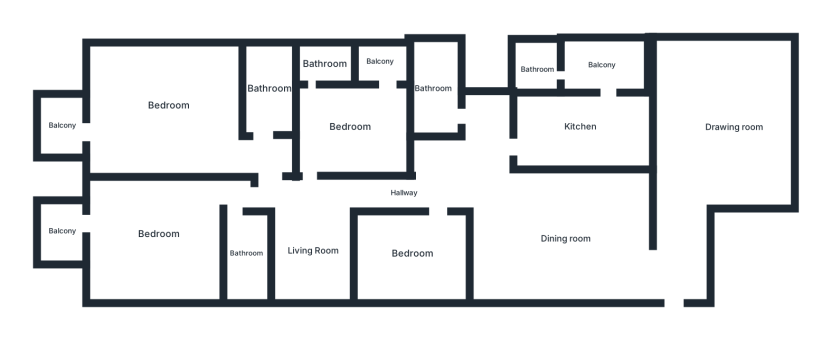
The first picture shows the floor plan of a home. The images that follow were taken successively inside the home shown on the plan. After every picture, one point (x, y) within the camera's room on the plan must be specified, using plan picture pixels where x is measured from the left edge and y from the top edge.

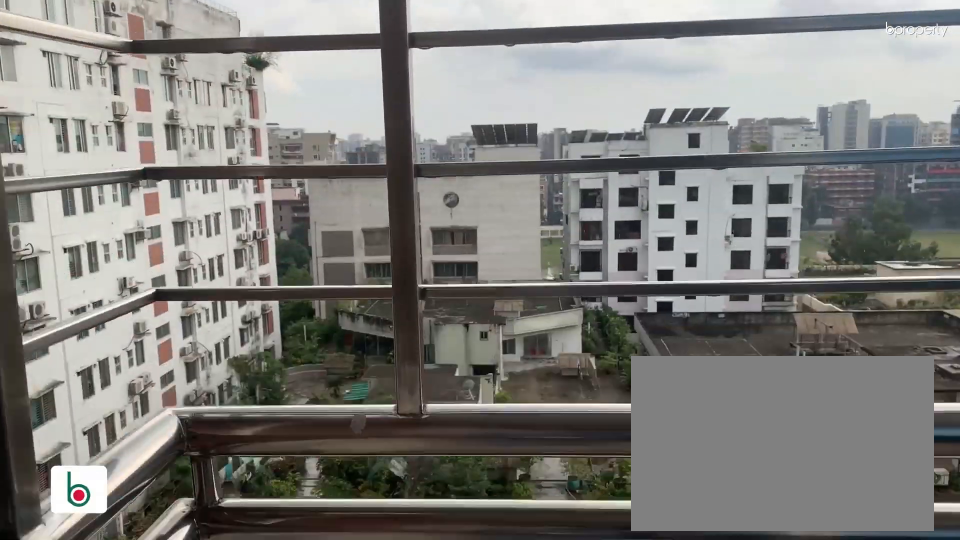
(61, 124)
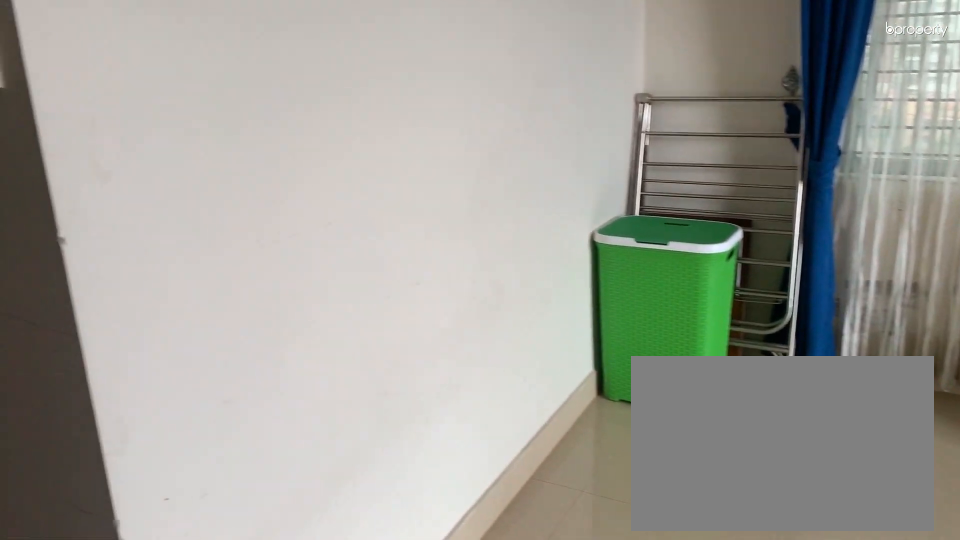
(159, 231)
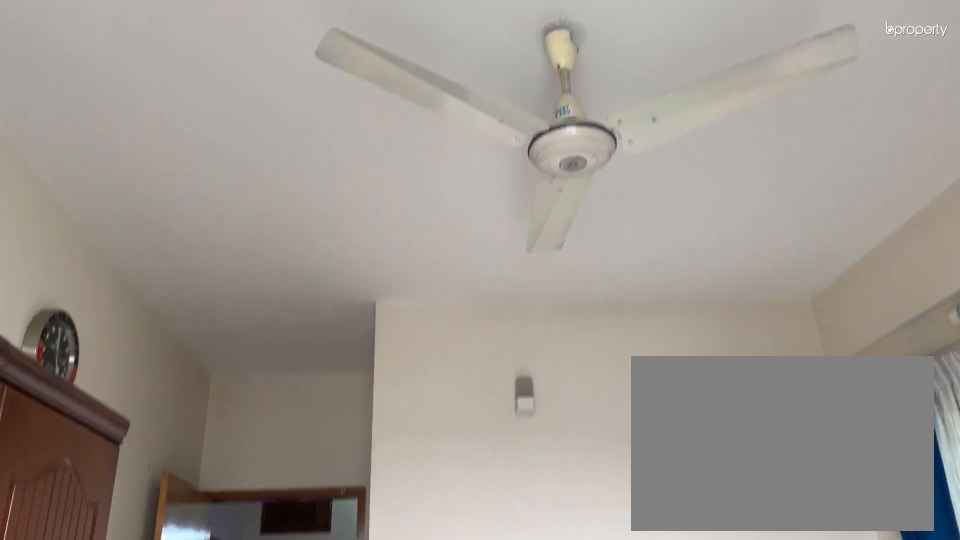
(159, 231)
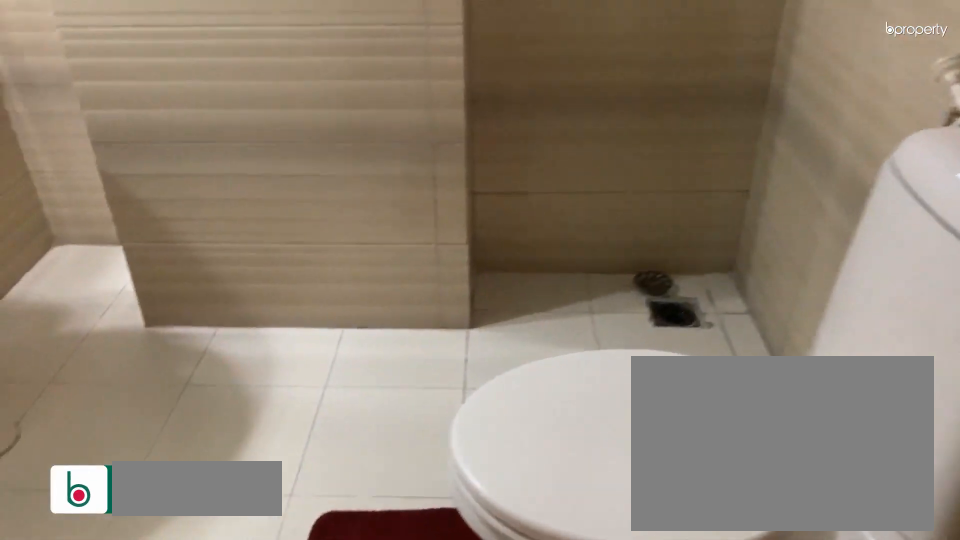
(246, 252)
